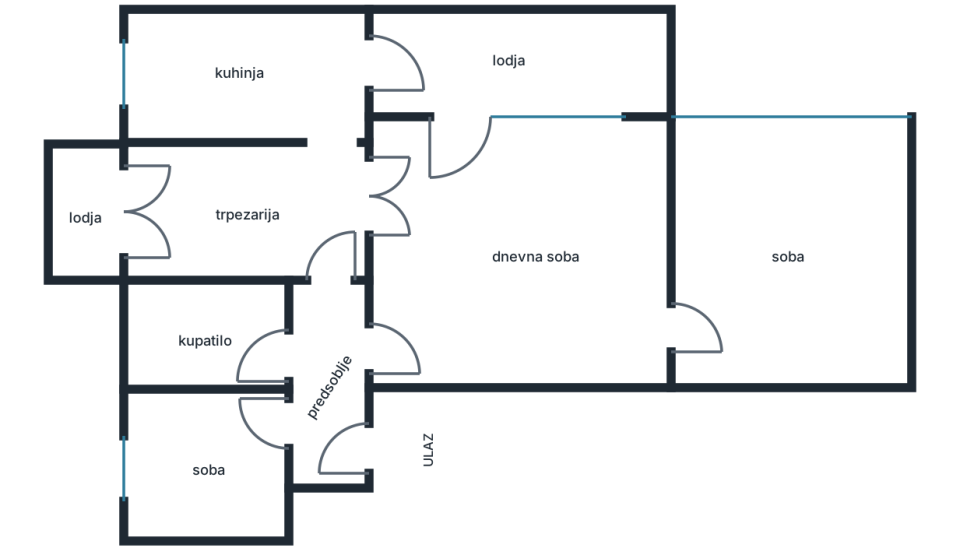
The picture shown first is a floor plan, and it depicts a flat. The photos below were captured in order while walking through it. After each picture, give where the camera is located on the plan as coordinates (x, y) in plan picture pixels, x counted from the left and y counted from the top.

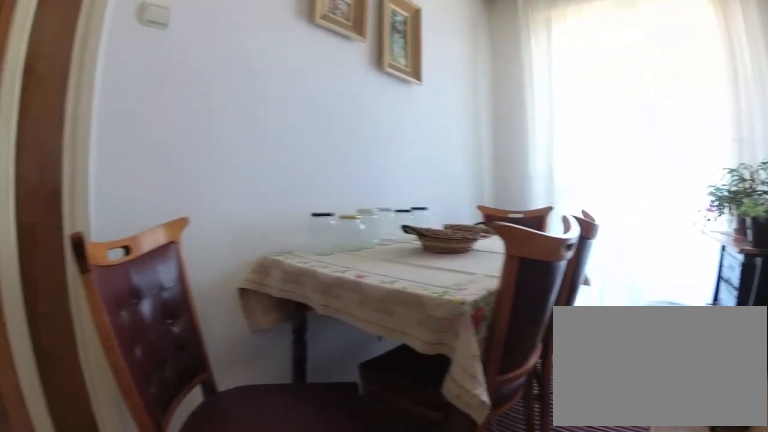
(317, 171)
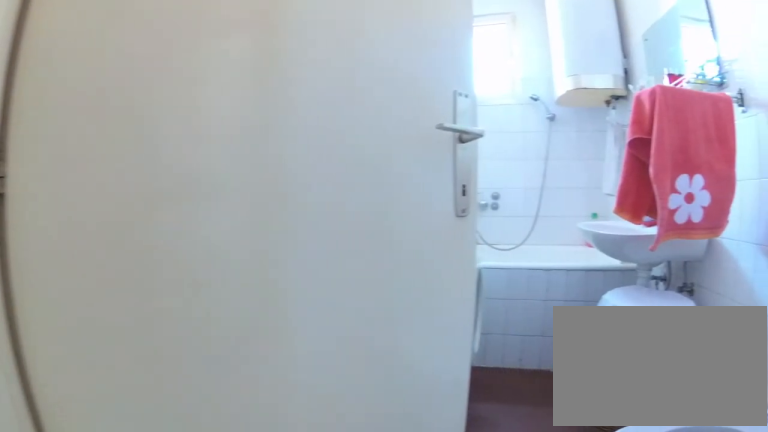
(323, 318)
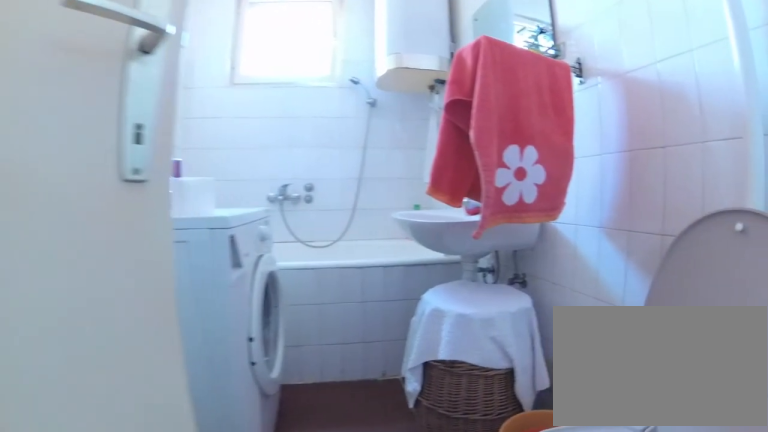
(309, 330)
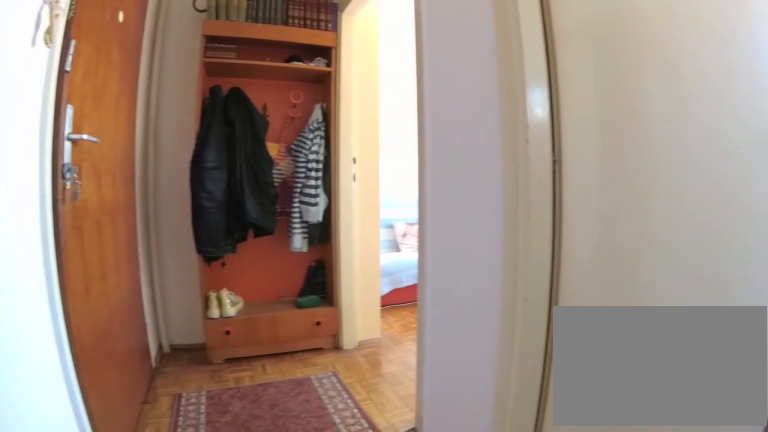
(326, 311)
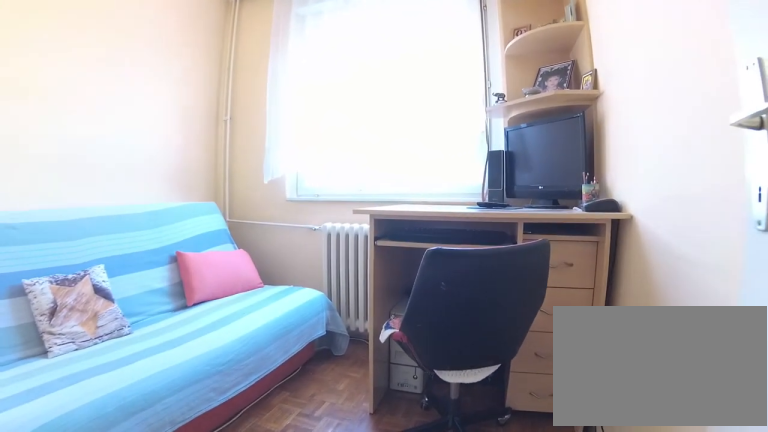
(308, 442)
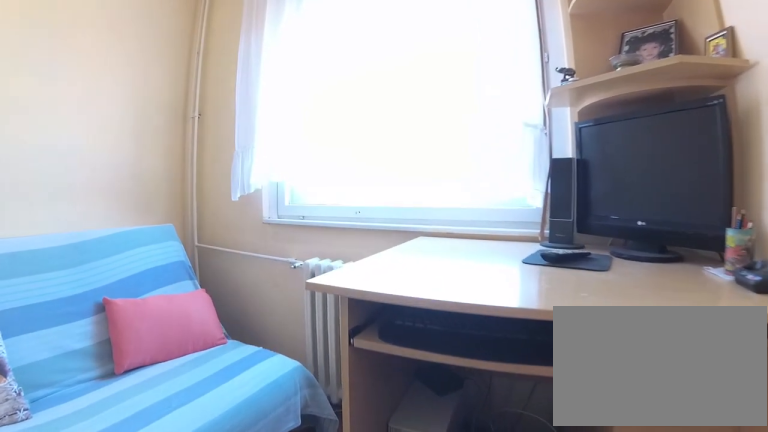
(242, 439)
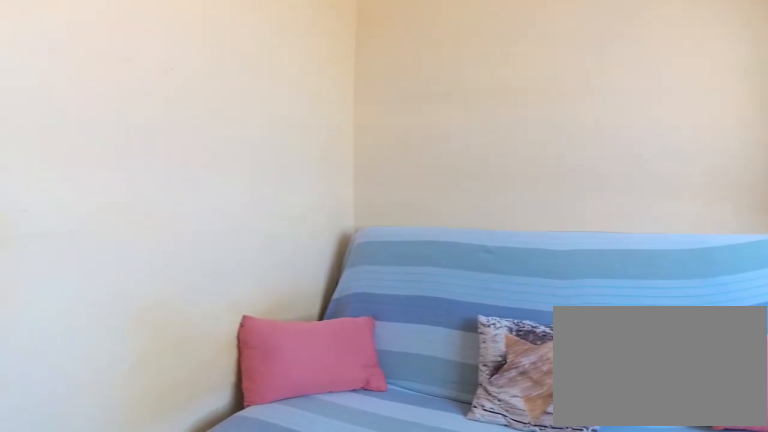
(178, 420)
